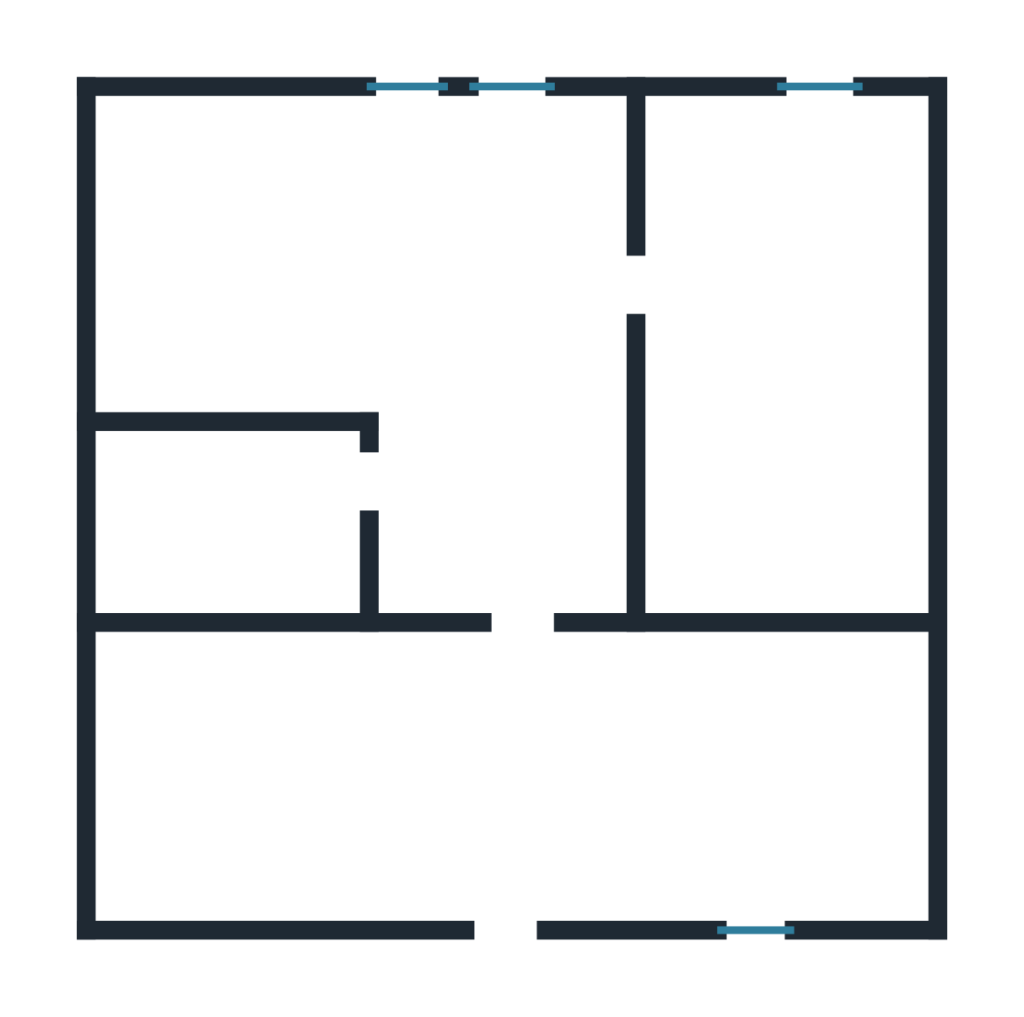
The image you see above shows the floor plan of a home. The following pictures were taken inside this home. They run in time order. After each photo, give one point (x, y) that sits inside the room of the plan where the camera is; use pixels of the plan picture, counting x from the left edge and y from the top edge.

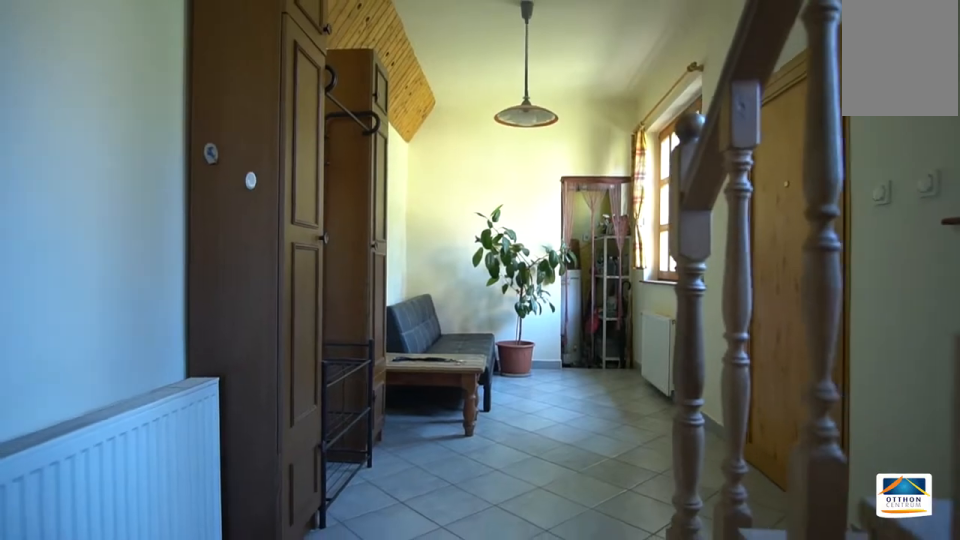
(537, 784)
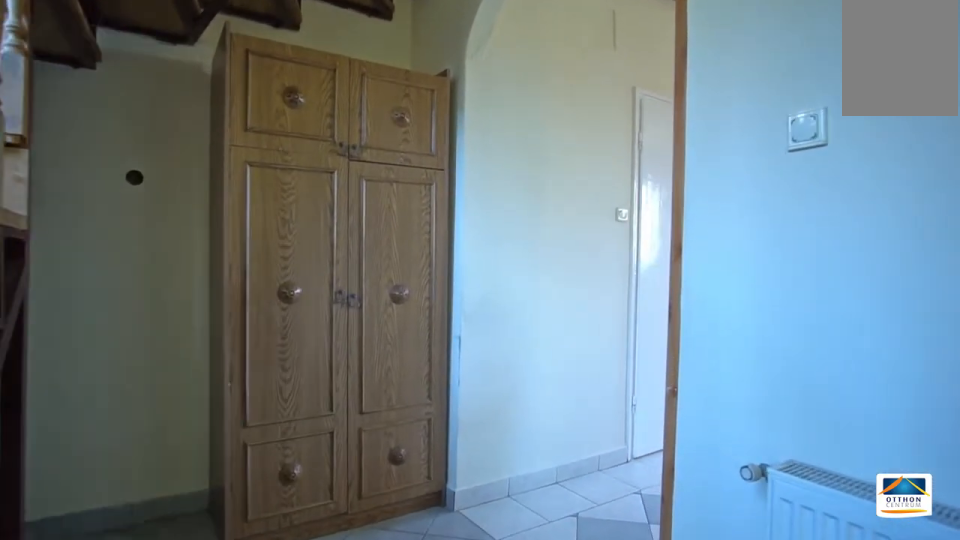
(530, 784)
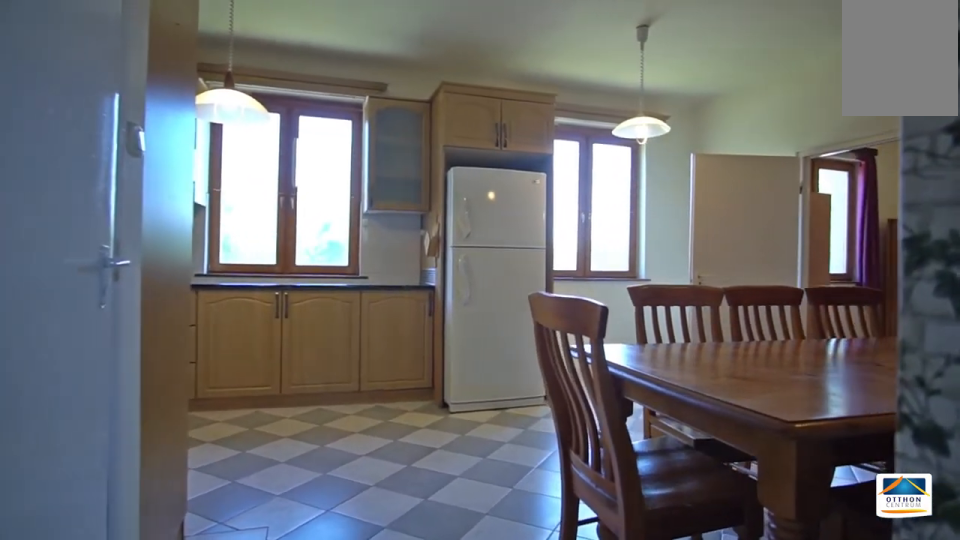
(534, 271)
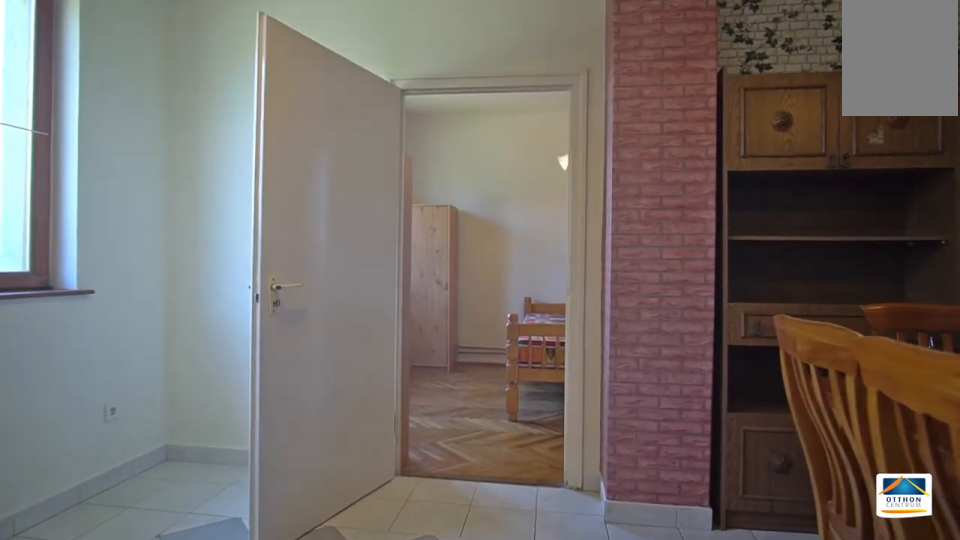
(532, 272)
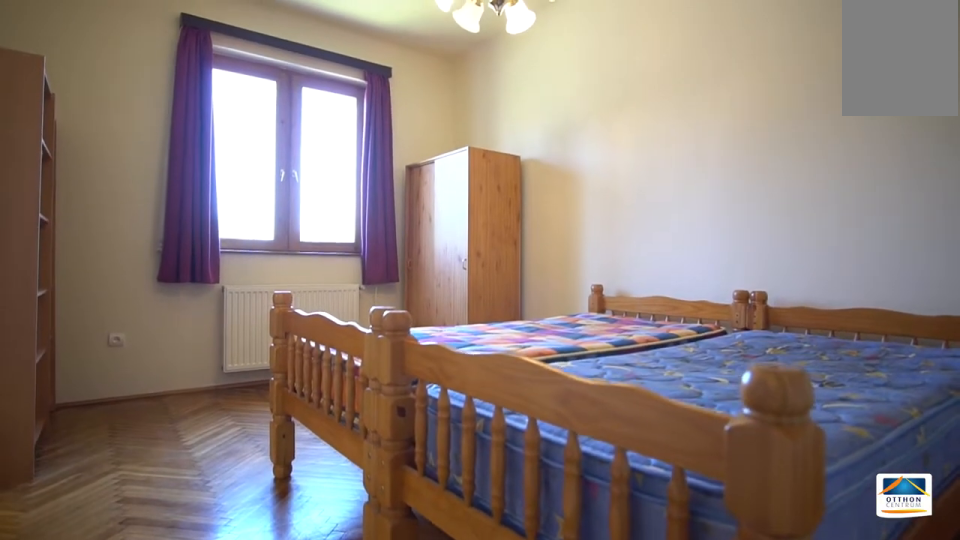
(791, 351)
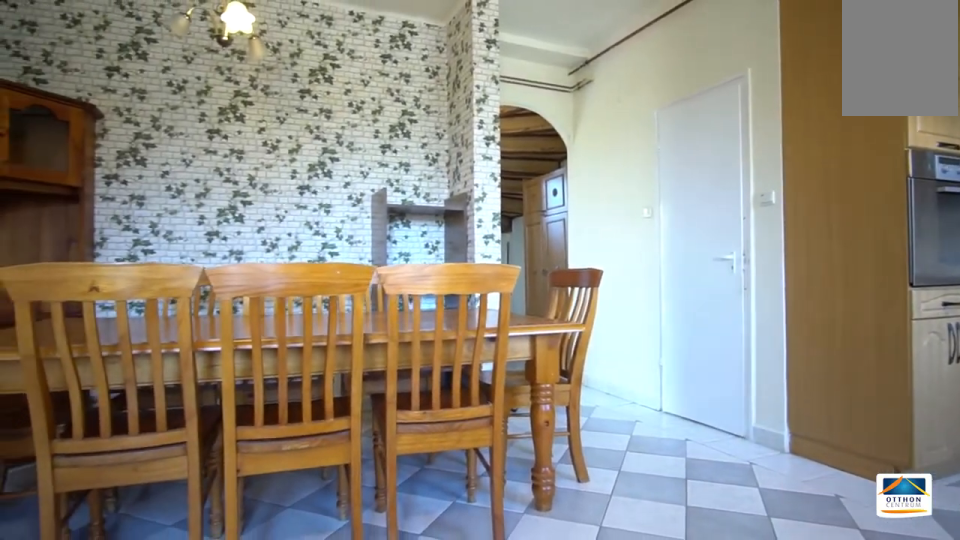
(537, 271)
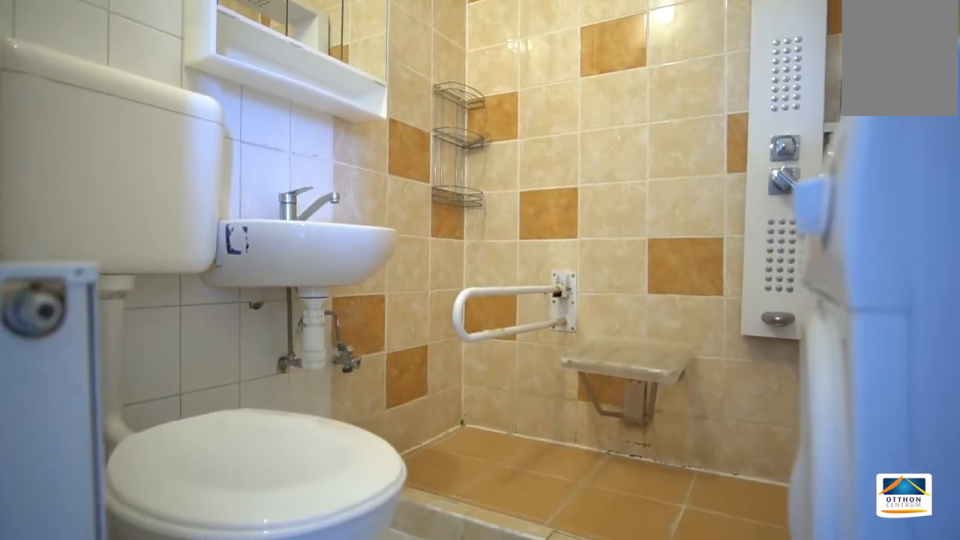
(250, 526)
